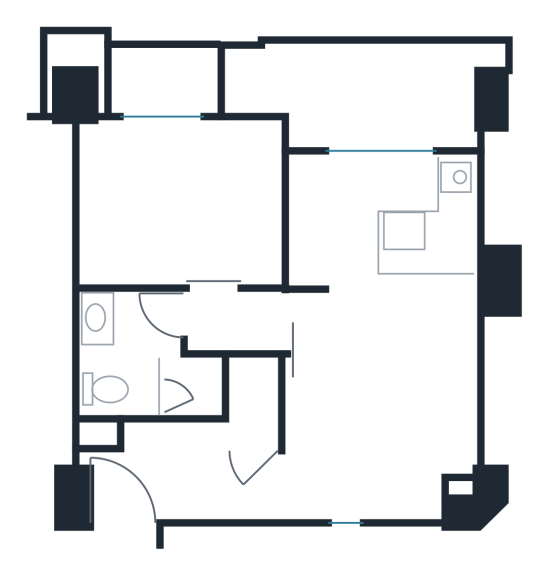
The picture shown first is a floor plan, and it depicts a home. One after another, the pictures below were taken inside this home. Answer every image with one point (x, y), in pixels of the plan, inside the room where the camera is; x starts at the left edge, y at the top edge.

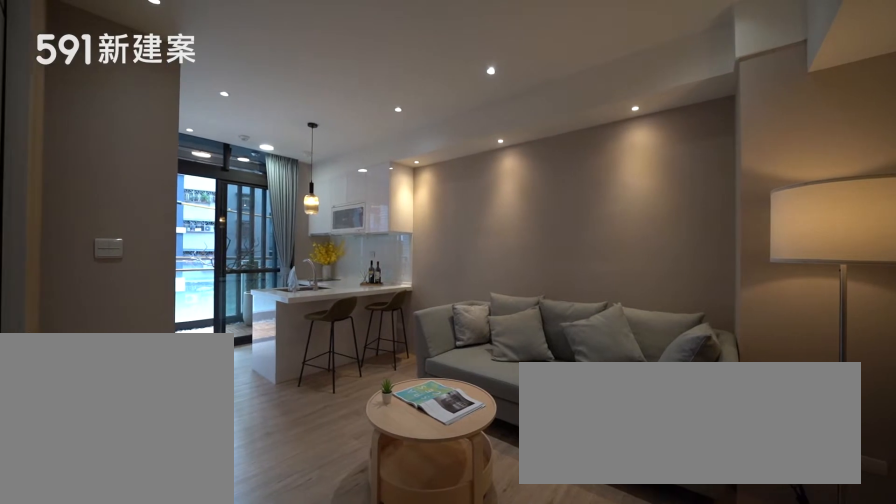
(384, 412)
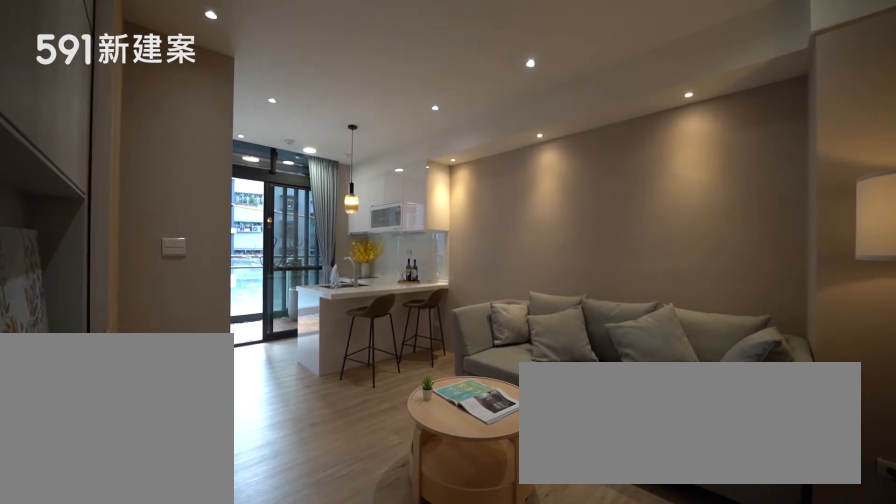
(384, 412)
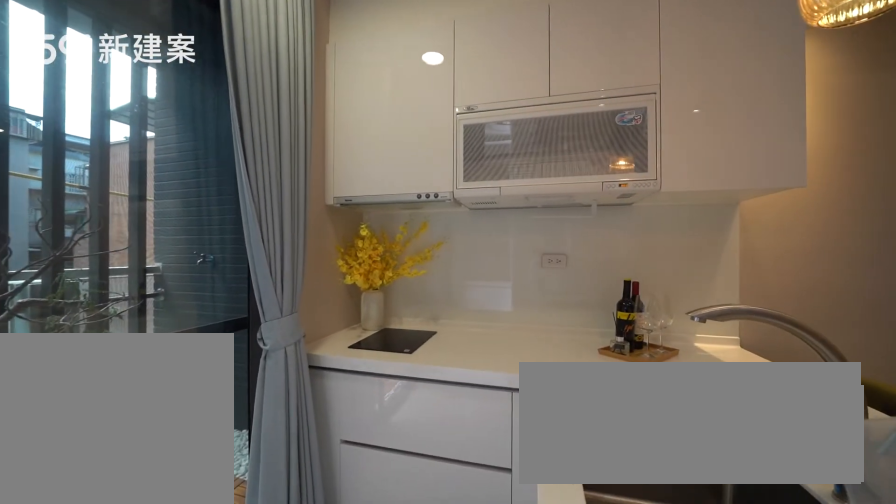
(383, 223)
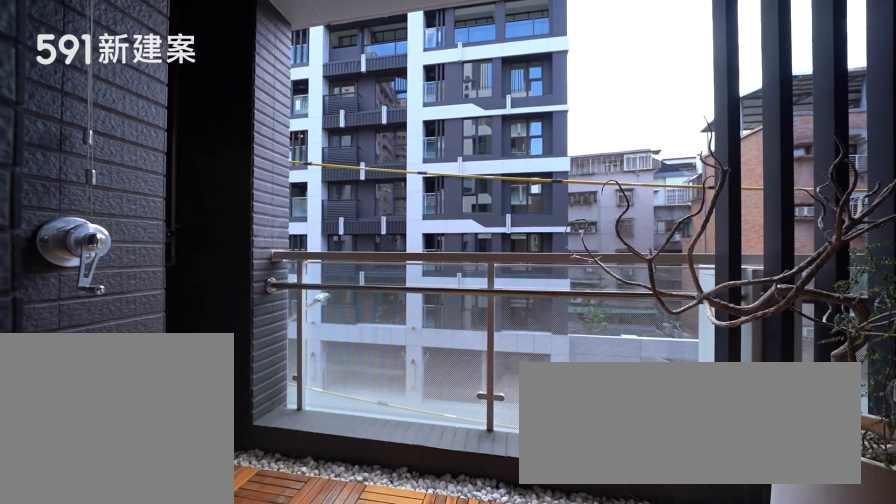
(359, 92)
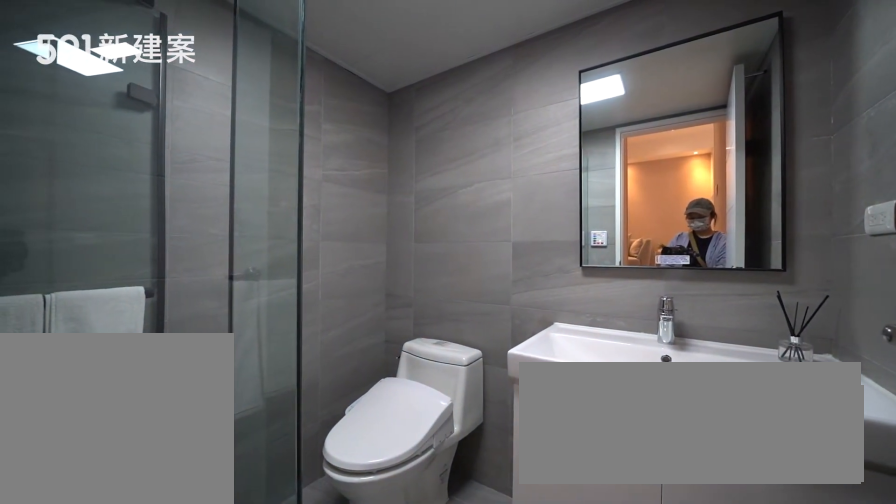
(142, 363)
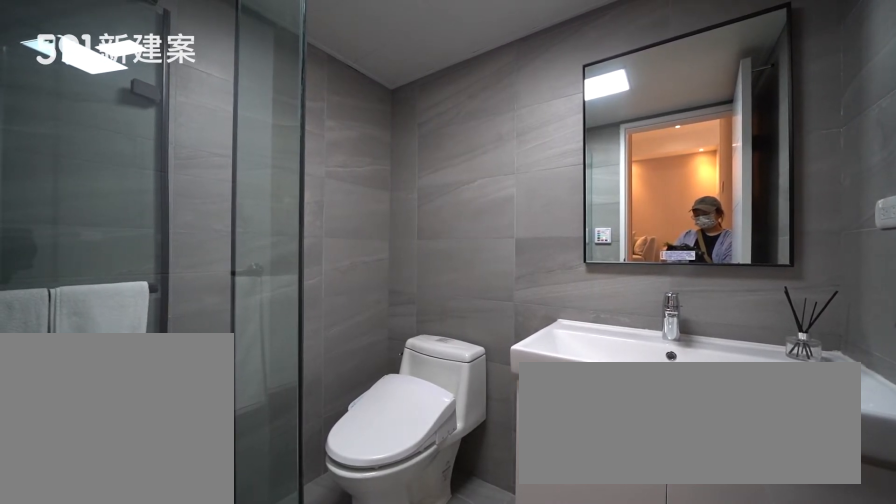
(142, 363)
